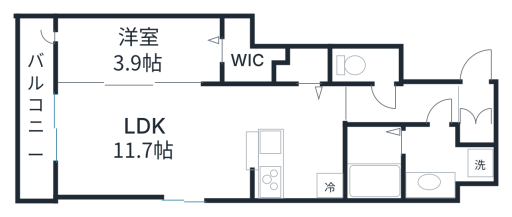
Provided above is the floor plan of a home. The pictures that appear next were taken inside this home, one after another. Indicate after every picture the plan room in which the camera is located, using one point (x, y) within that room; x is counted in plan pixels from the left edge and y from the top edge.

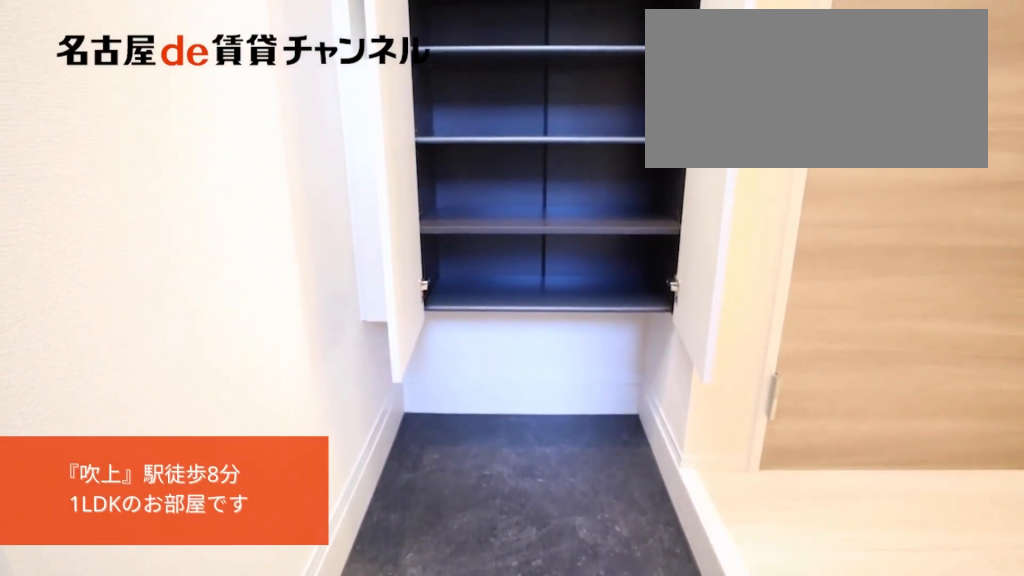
(477, 114)
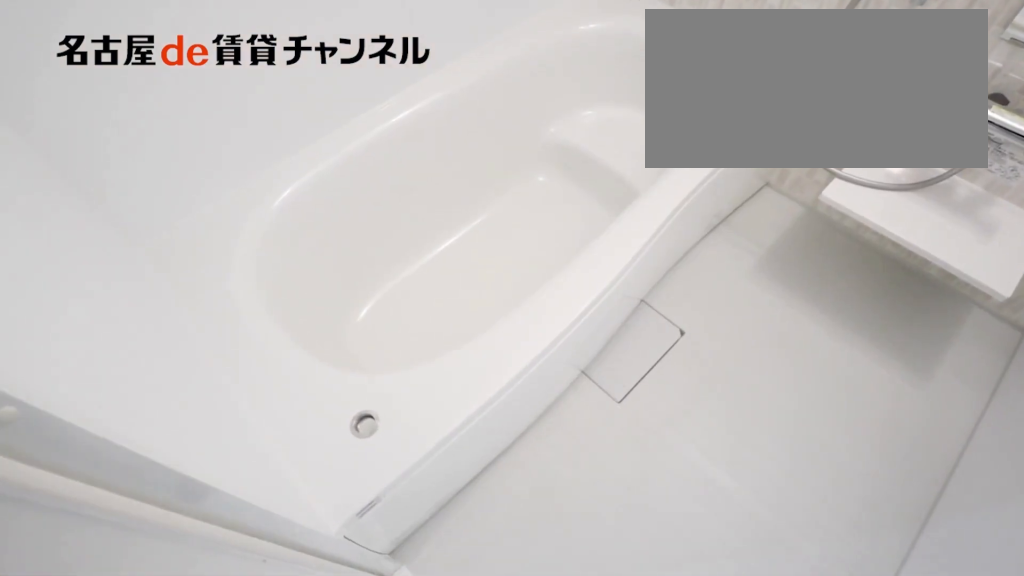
(373, 163)
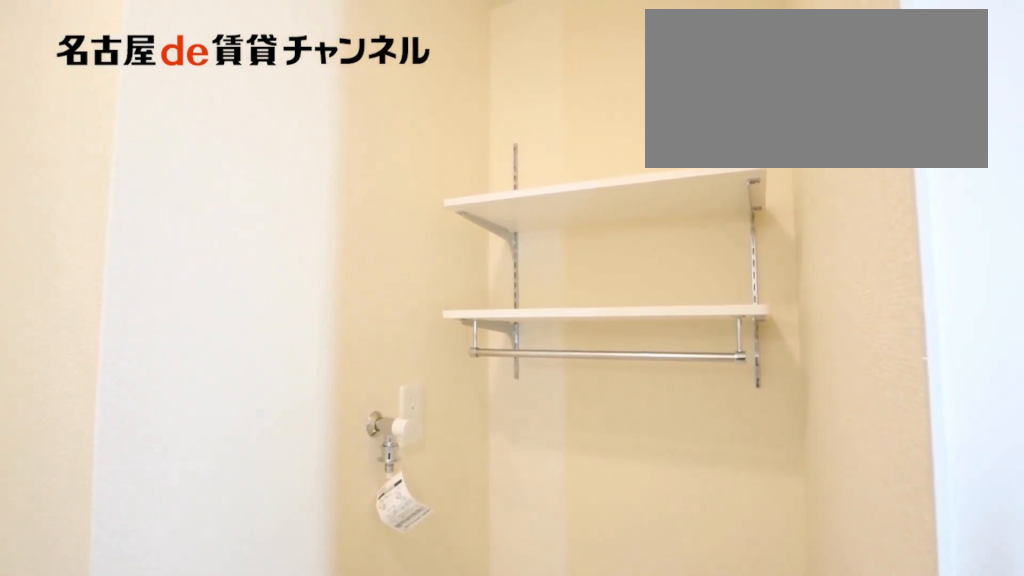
(443, 162)
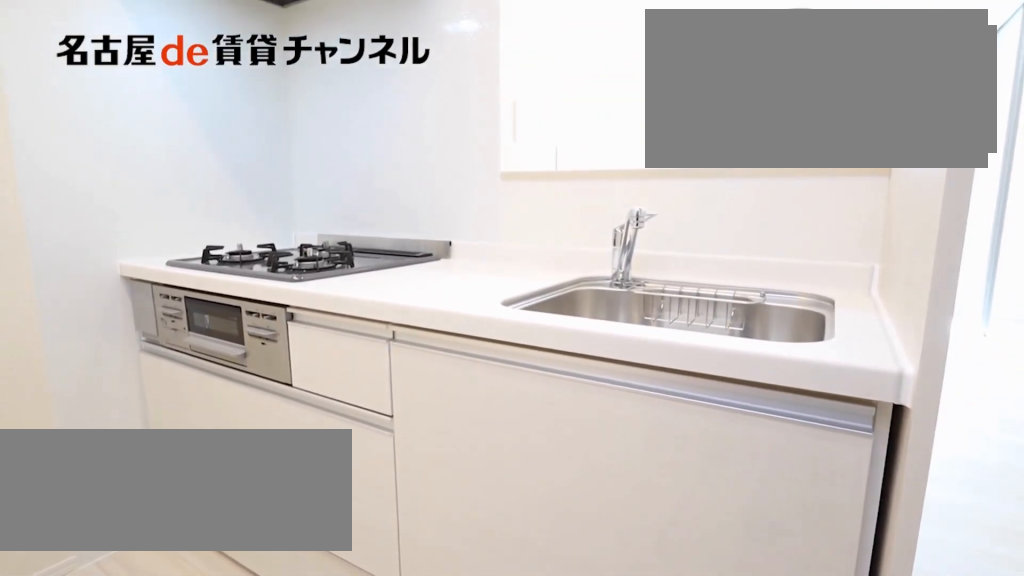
(302, 143)
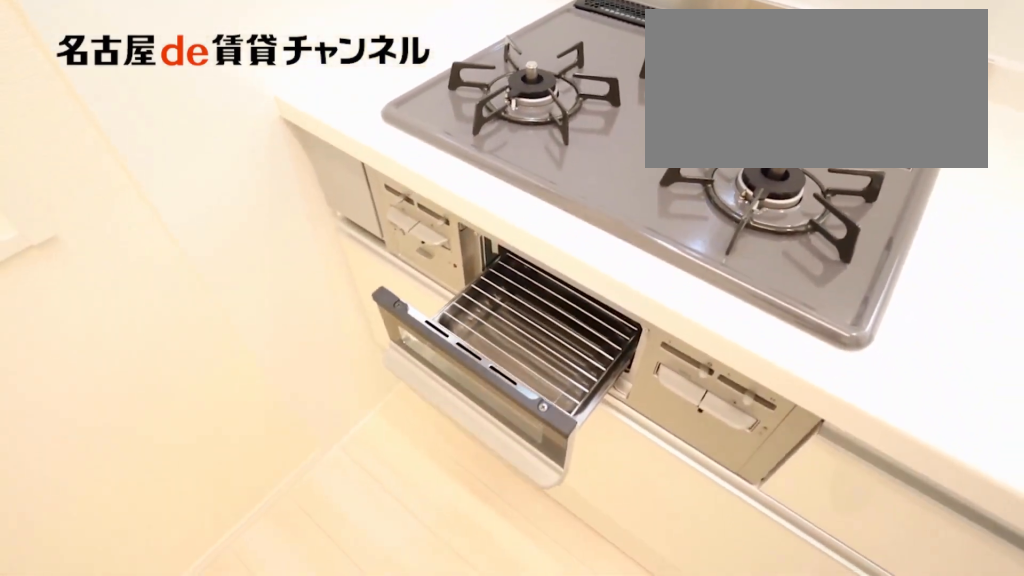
(302, 143)
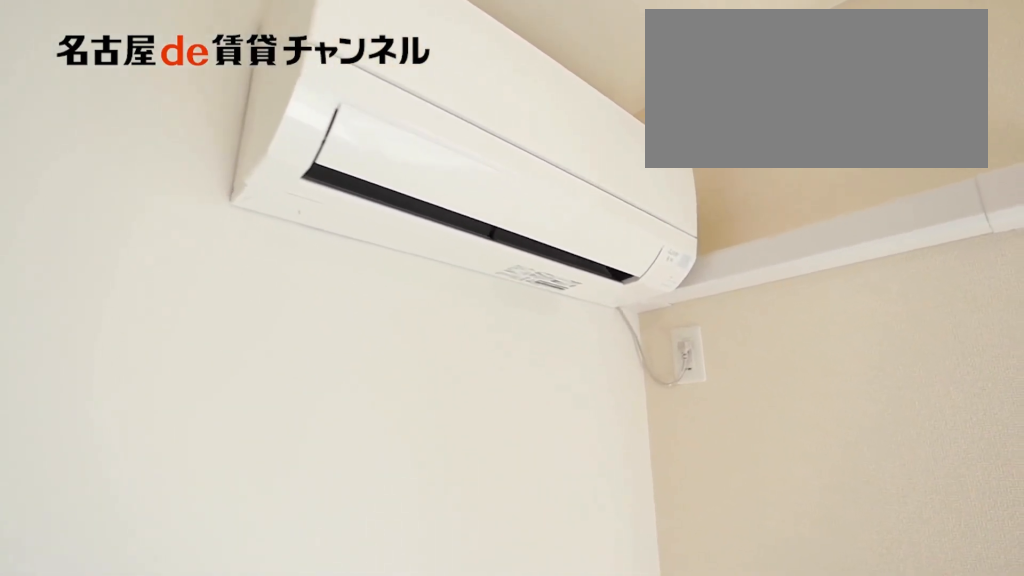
(155, 143)
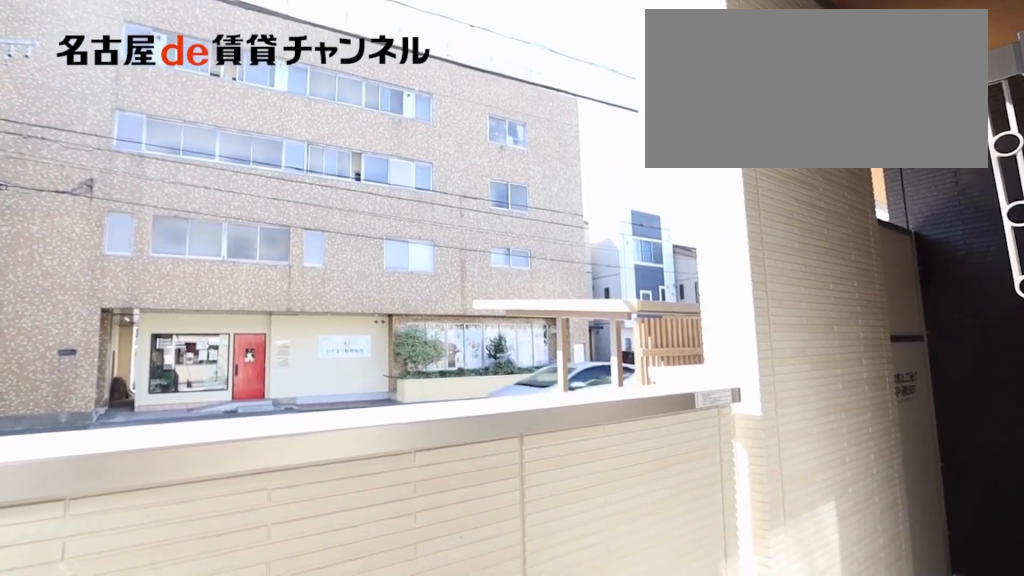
(38, 110)
